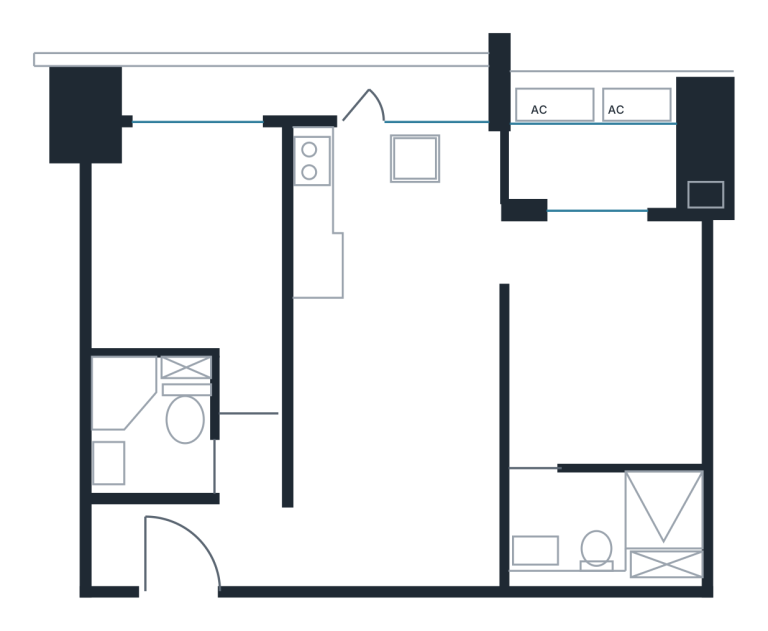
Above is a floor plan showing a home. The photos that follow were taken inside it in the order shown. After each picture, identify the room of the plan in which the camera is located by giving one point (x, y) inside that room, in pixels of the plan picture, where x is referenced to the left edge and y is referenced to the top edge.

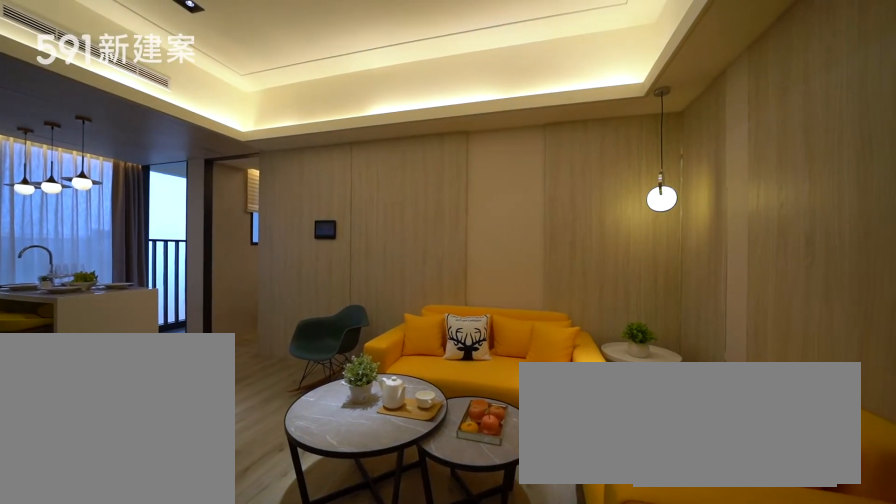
(399, 448)
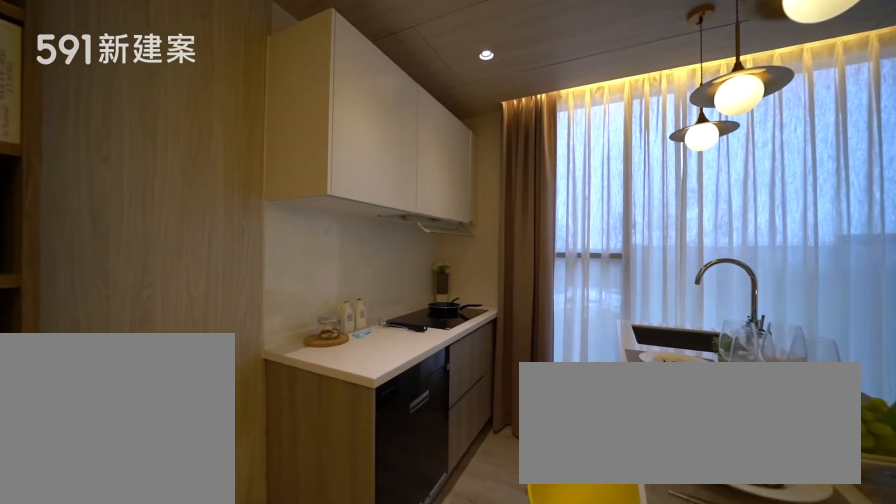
(345, 191)
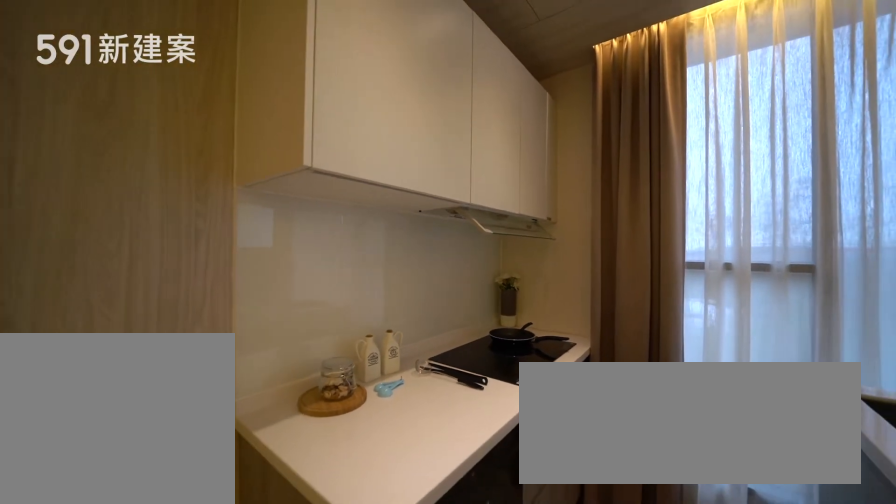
(345, 191)
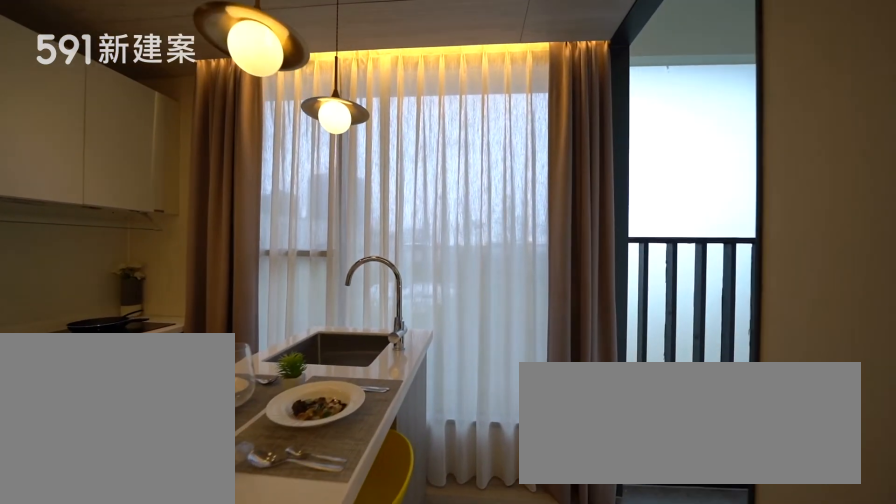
(415, 238)
